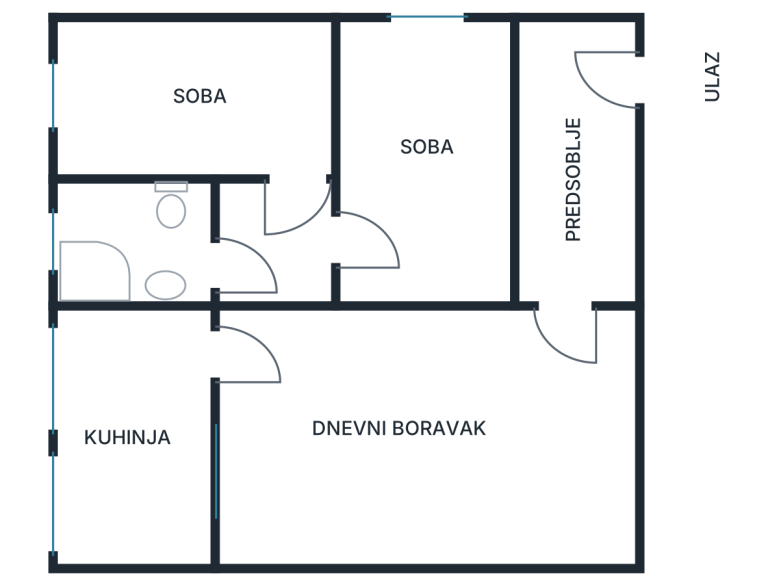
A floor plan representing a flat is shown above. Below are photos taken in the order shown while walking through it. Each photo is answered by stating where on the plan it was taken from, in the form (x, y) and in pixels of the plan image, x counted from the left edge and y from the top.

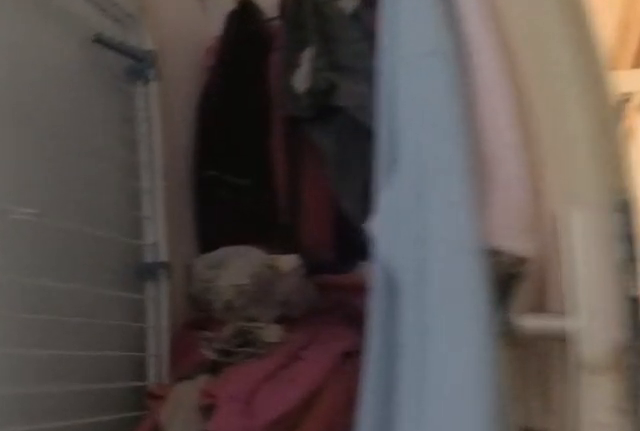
(280, 196)
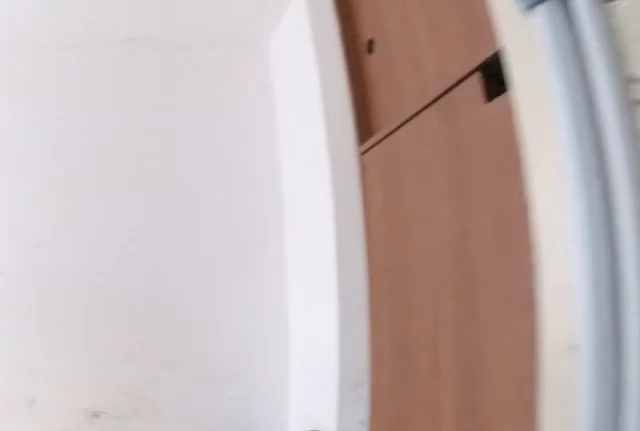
(293, 216)
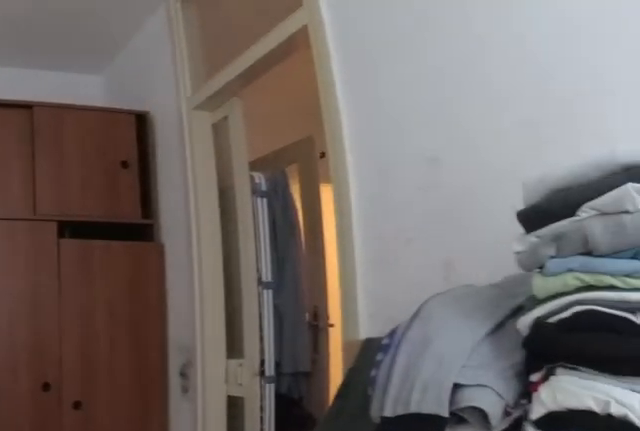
(401, 57)
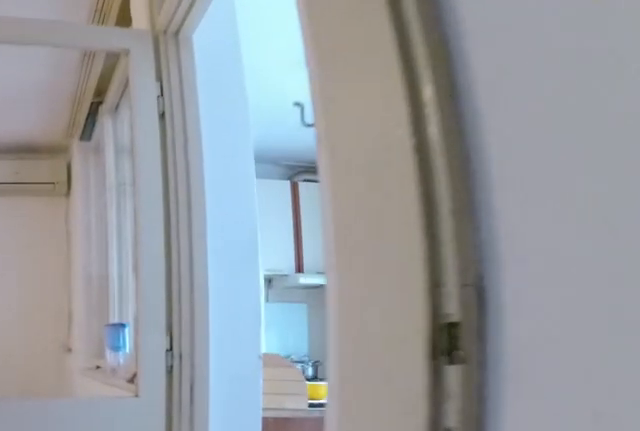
(278, 263)
